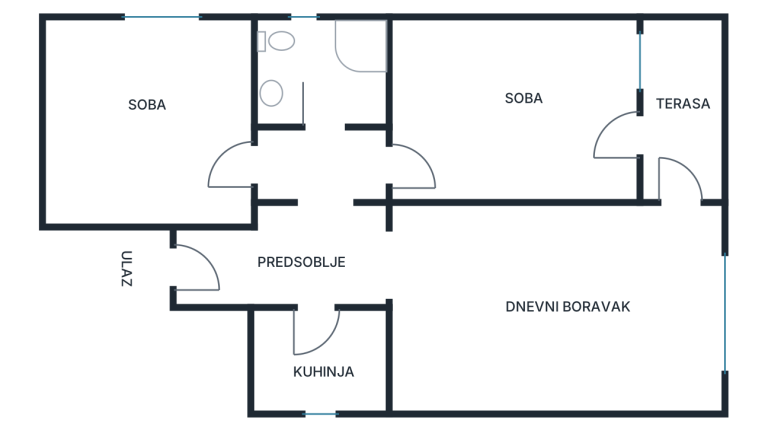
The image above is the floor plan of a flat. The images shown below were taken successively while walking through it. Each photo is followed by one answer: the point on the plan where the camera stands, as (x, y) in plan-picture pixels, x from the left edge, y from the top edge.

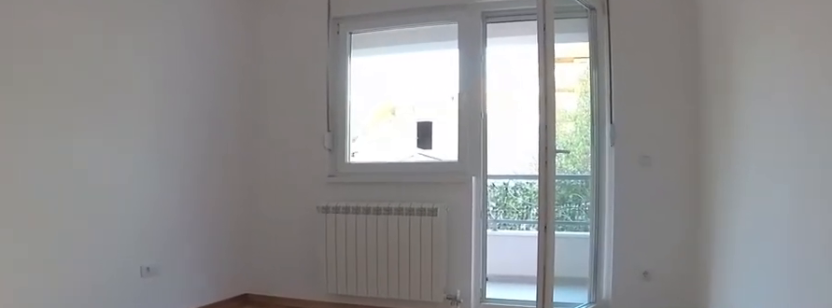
(393, 171)
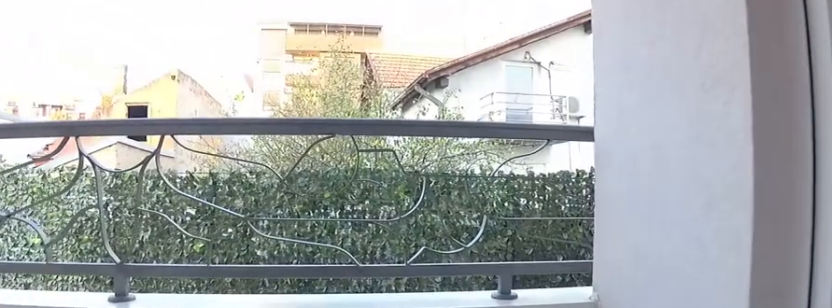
(614, 146)
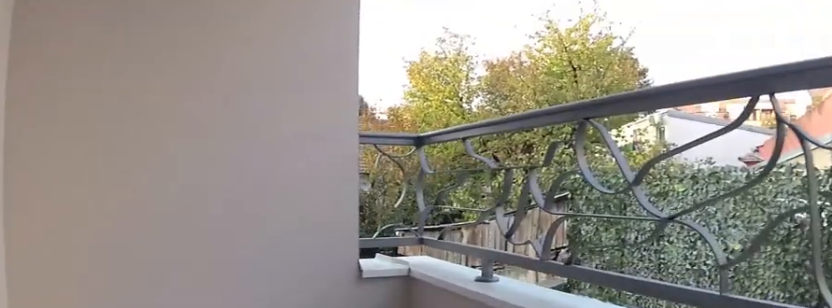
(681, 145)
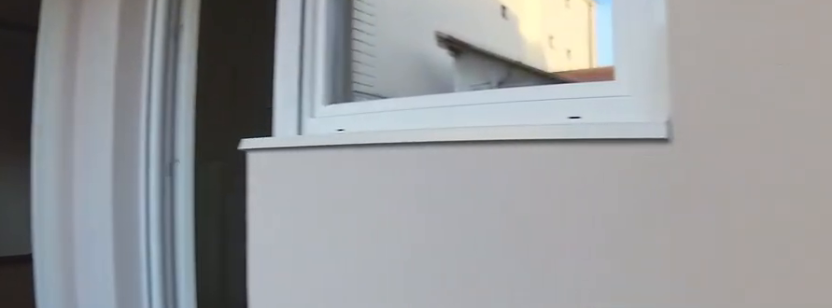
(681, 98)
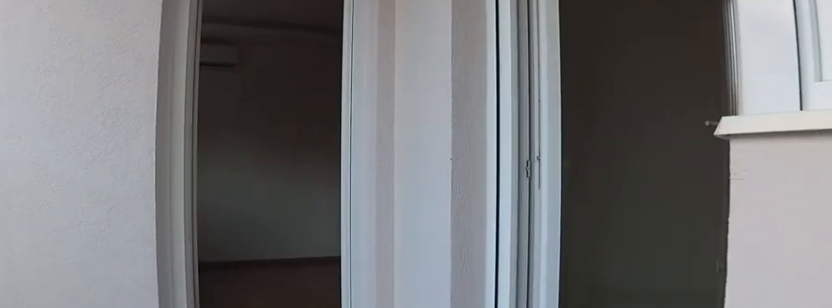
(683, 111)
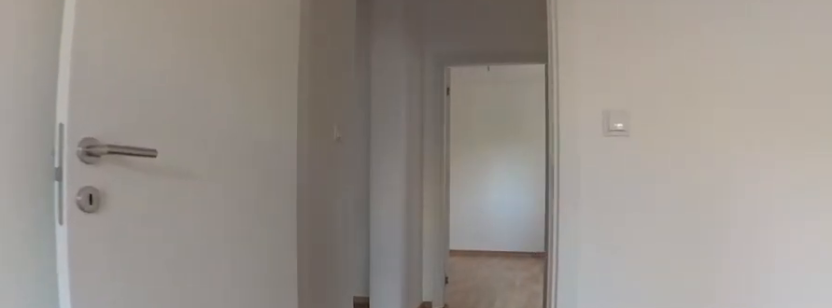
(570, 146)
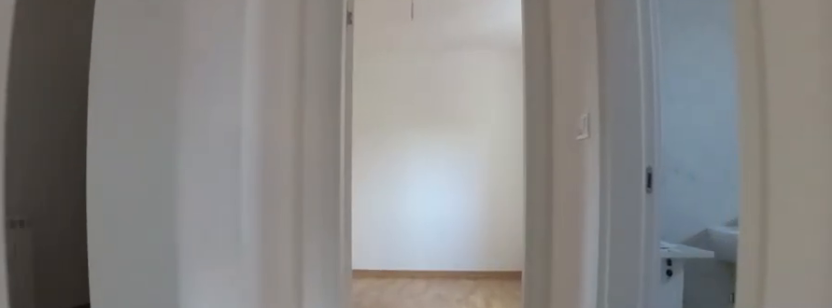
(450, 155)
